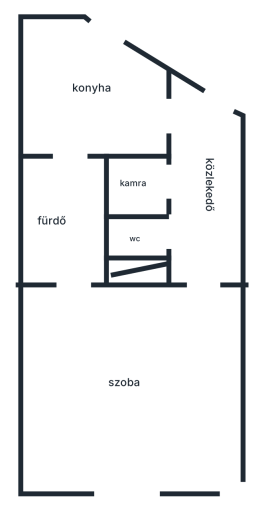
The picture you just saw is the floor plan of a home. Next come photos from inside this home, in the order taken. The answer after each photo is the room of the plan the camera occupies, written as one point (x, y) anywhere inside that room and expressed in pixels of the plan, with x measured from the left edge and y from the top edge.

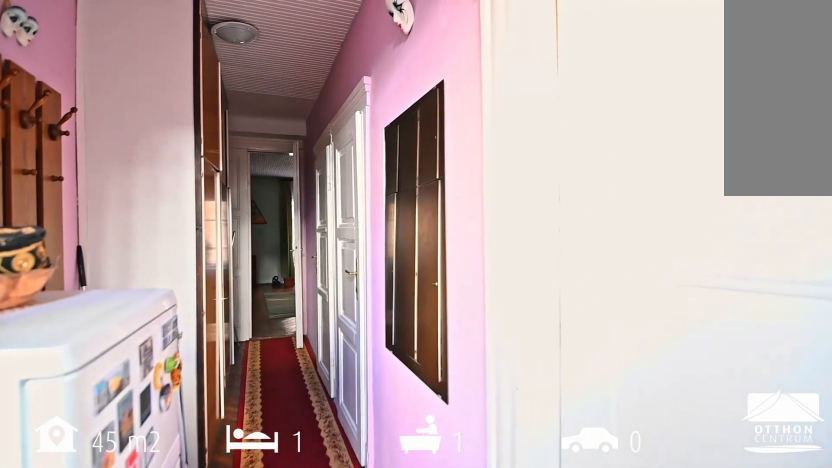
(210, 141)
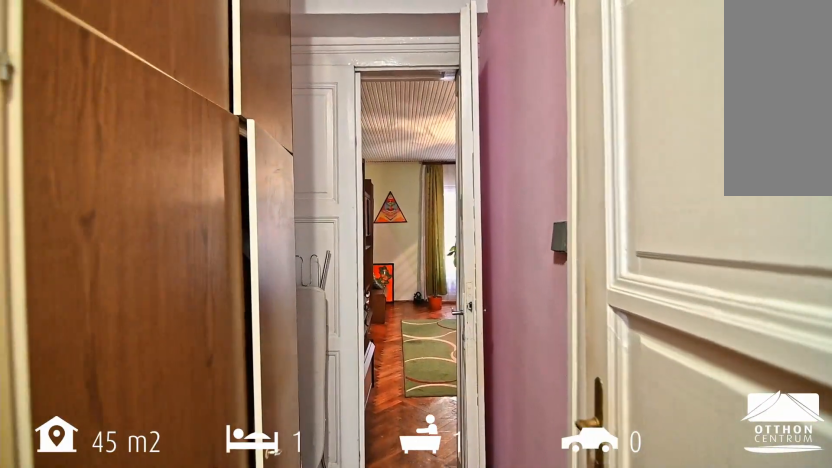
(210, 141)
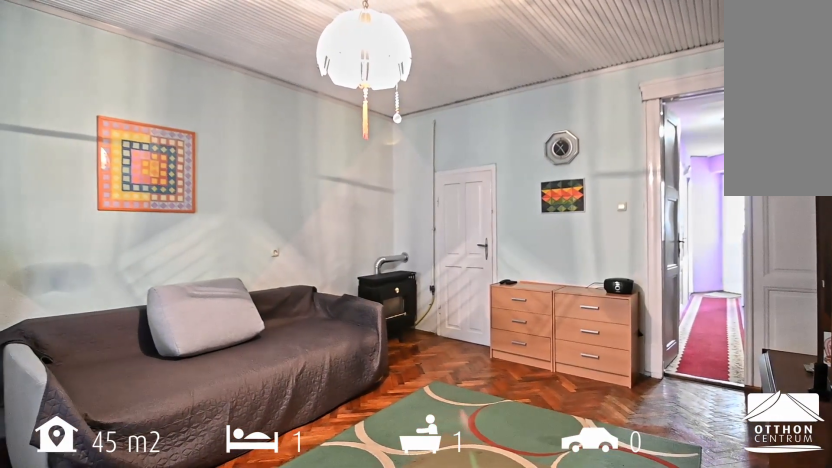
(126, 368)
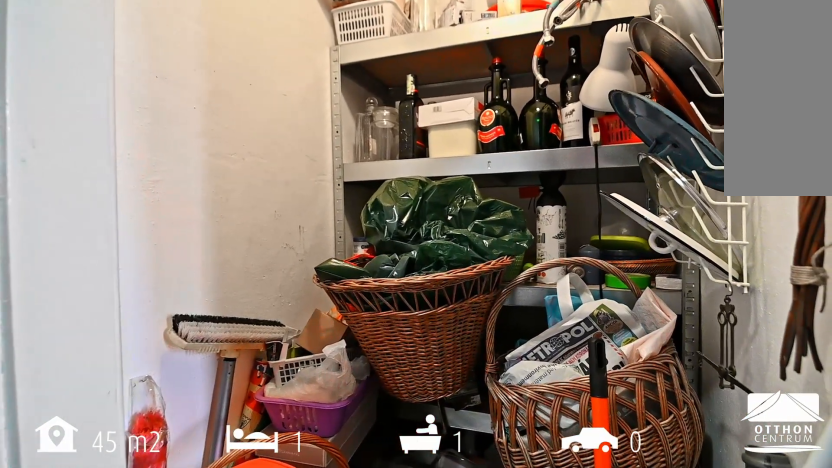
(142, 181)
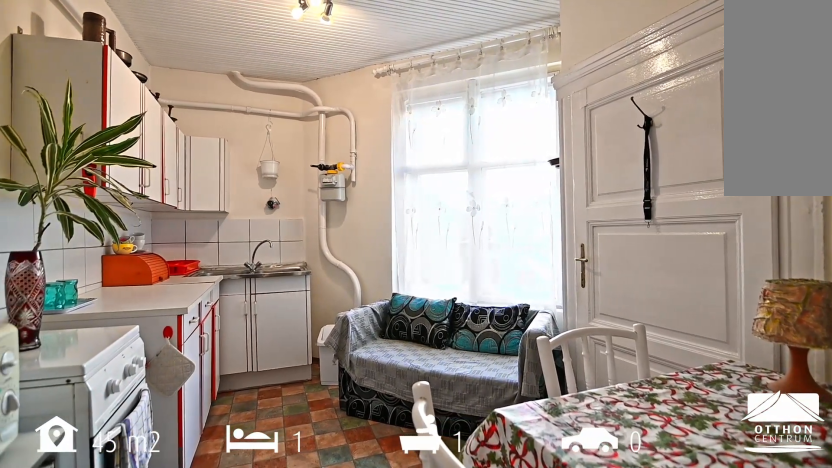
(90, 101)
